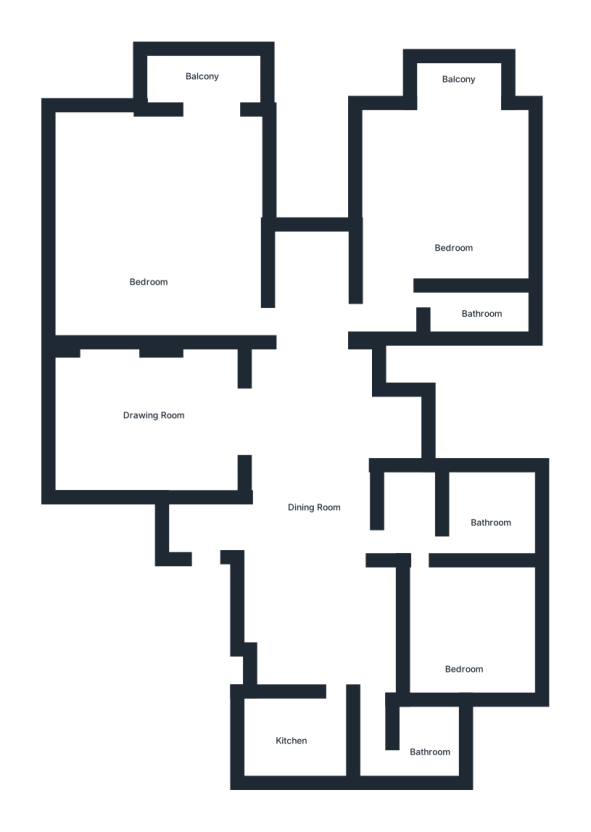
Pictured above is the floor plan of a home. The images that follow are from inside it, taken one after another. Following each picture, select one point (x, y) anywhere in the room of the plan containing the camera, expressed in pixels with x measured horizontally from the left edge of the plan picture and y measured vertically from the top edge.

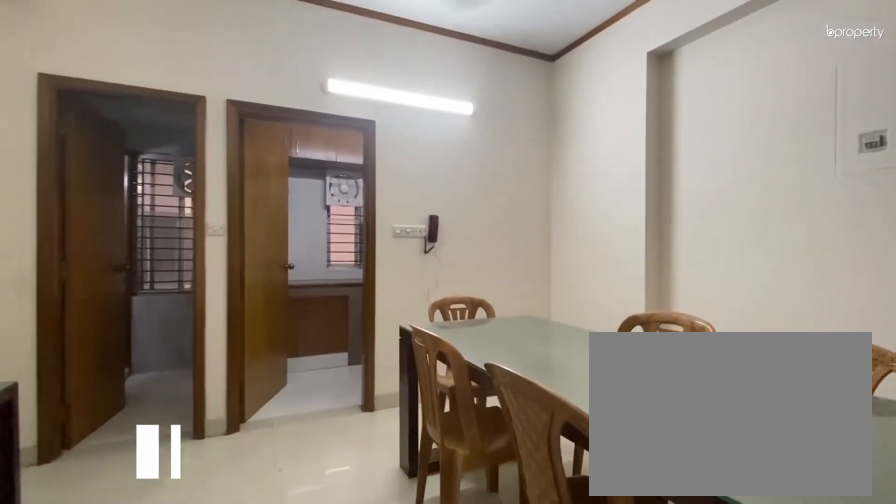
(310, 512)
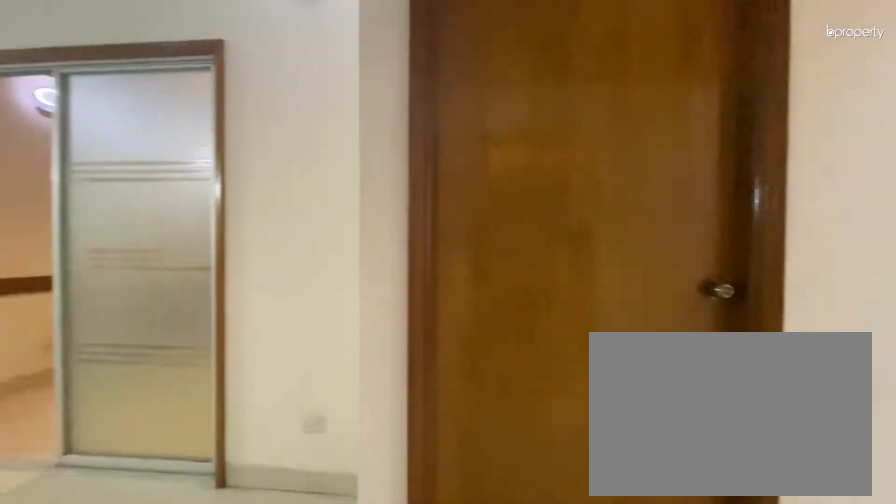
(312, 508)
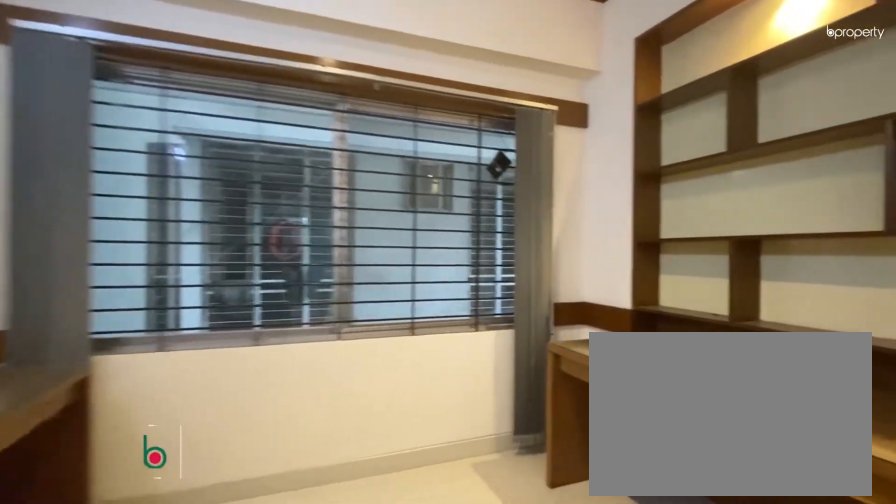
(159, 411)
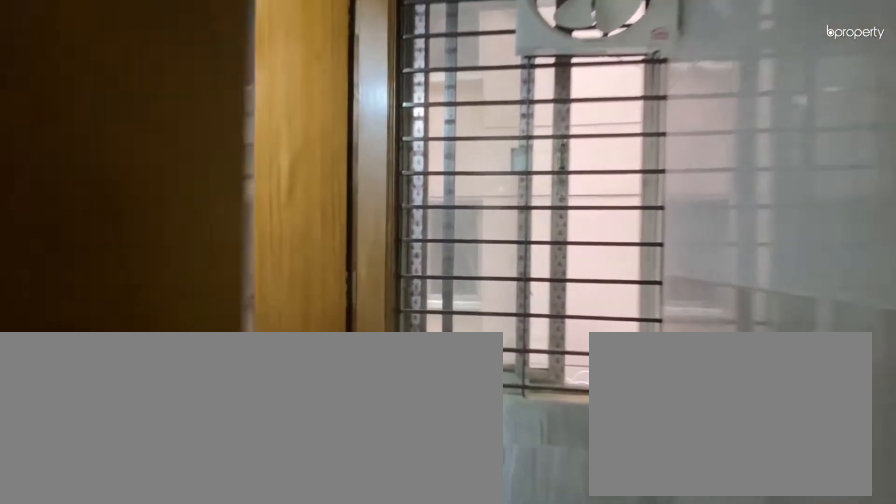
(426, 742)
